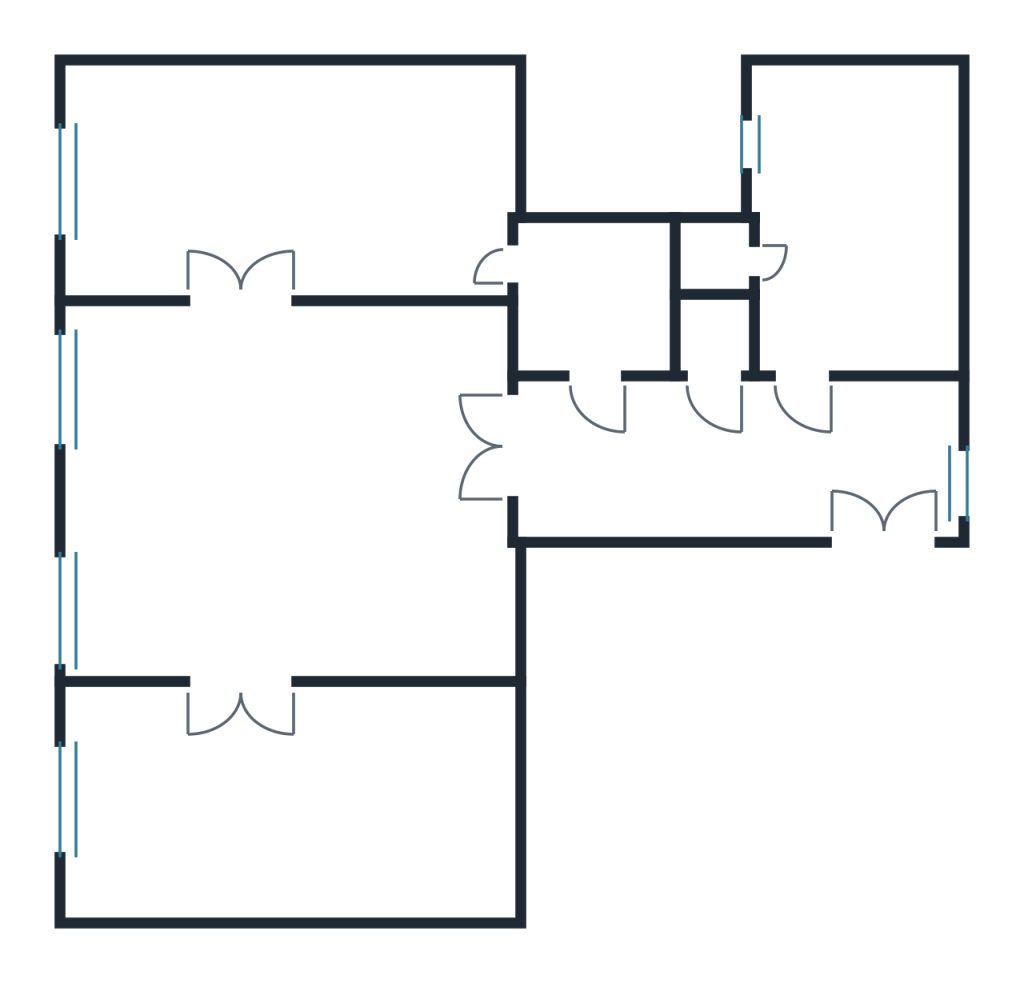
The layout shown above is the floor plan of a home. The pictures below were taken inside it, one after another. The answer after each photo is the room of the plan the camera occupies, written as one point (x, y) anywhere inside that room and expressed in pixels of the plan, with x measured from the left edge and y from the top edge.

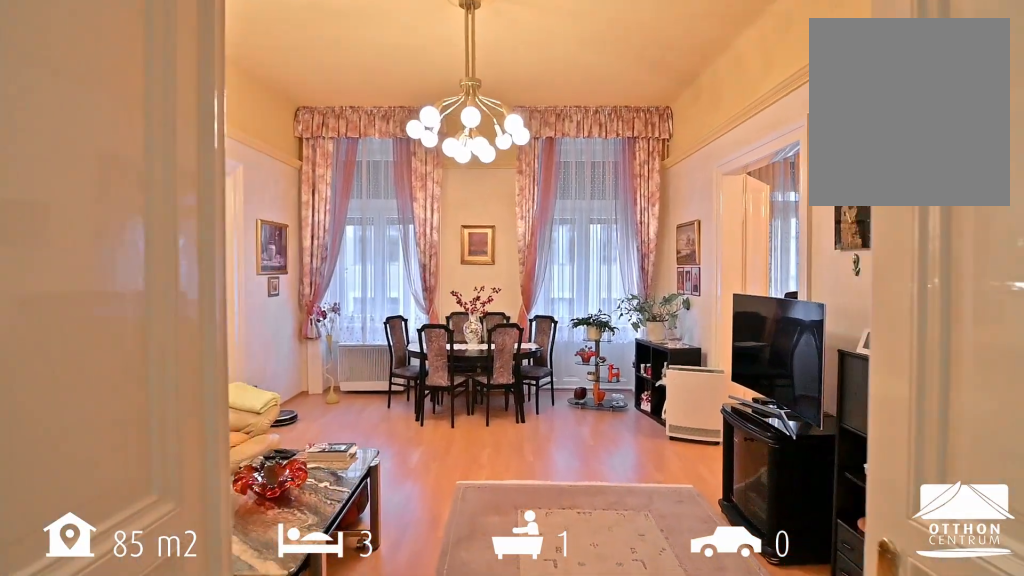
(296, 517)
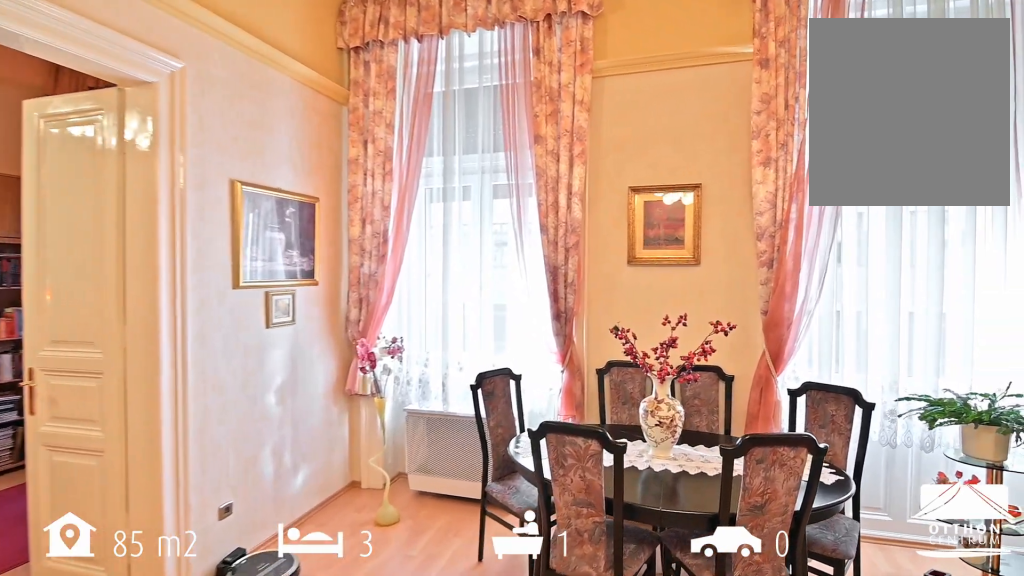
(296, 518)
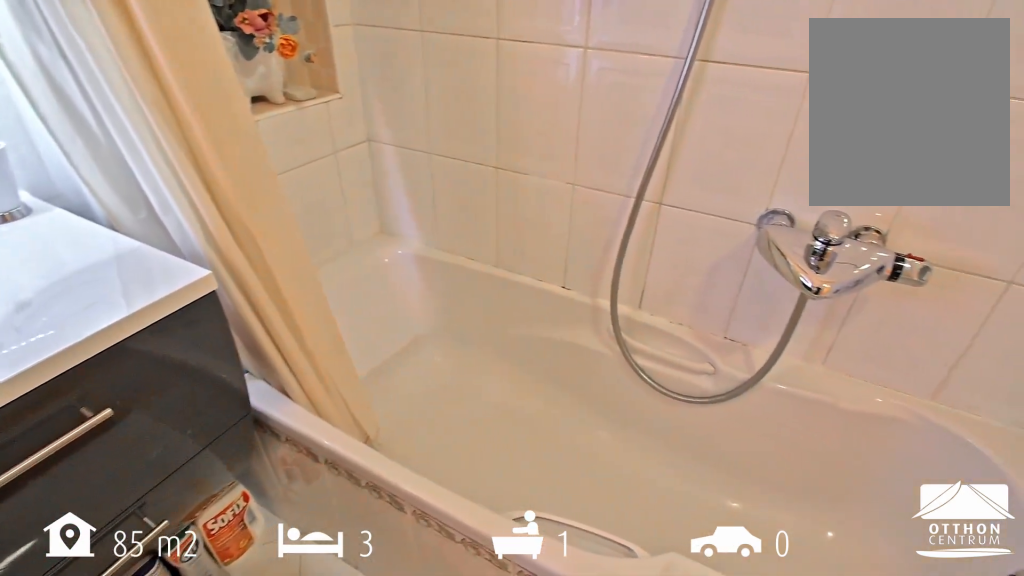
(605, 305)
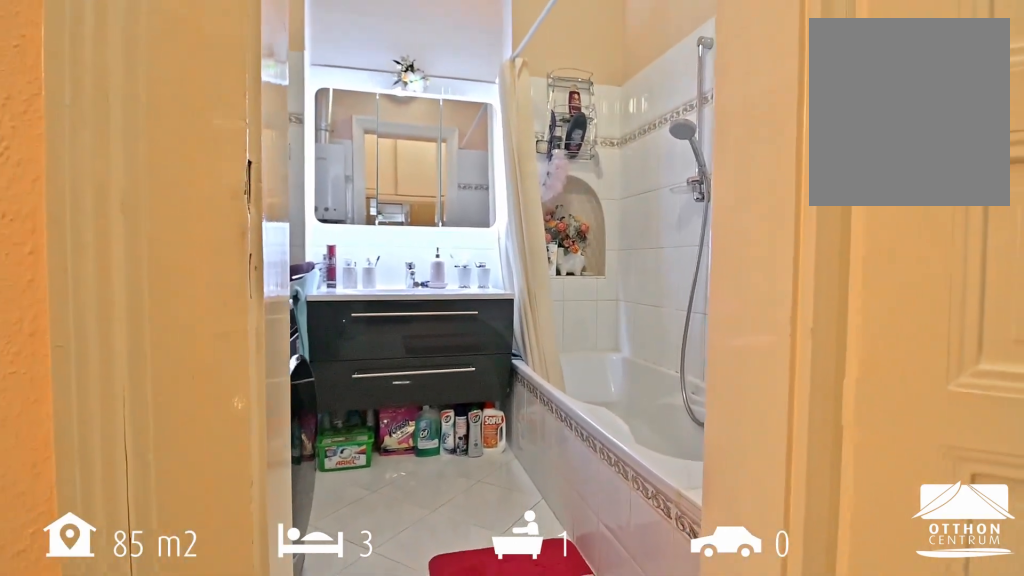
(545, 335)
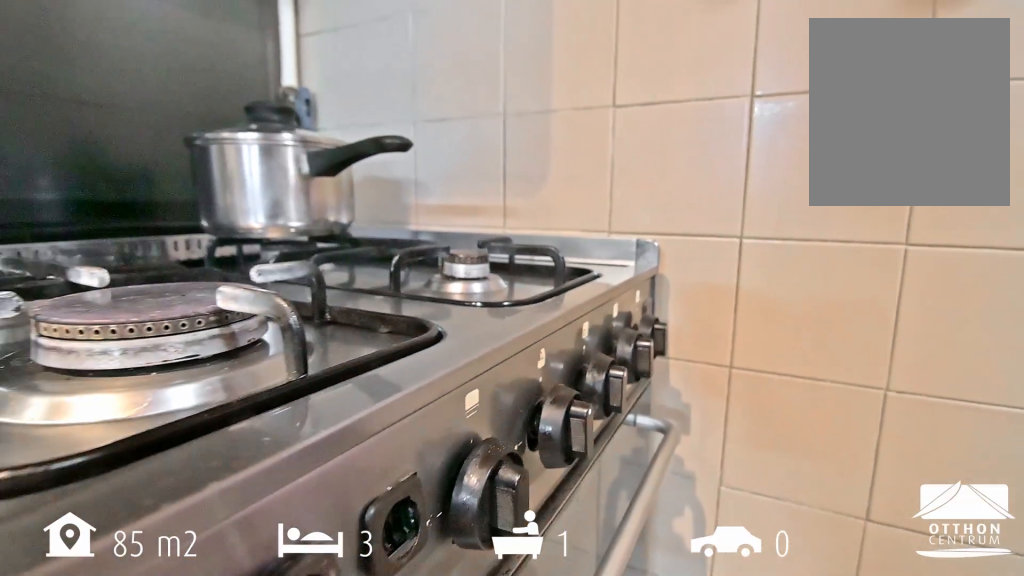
(872, 206)
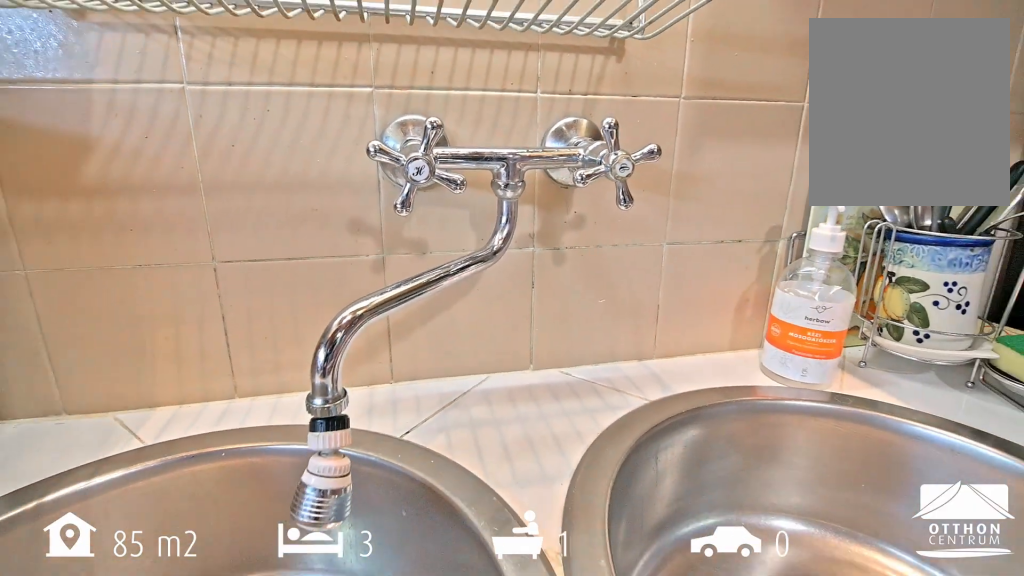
(872, 206)
